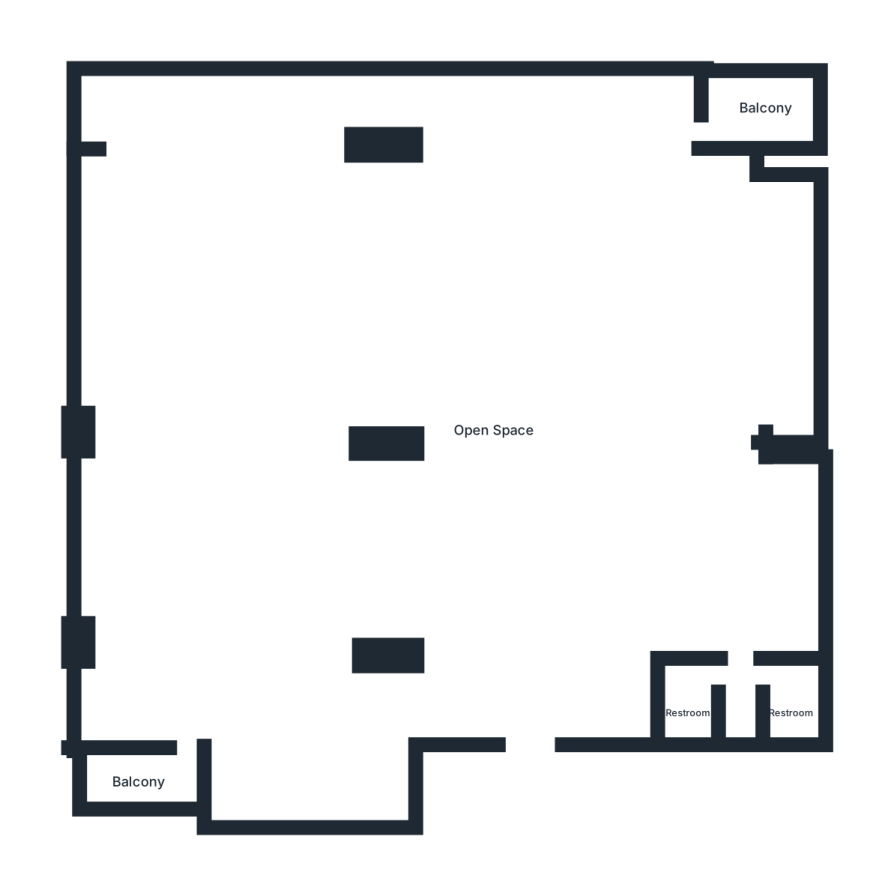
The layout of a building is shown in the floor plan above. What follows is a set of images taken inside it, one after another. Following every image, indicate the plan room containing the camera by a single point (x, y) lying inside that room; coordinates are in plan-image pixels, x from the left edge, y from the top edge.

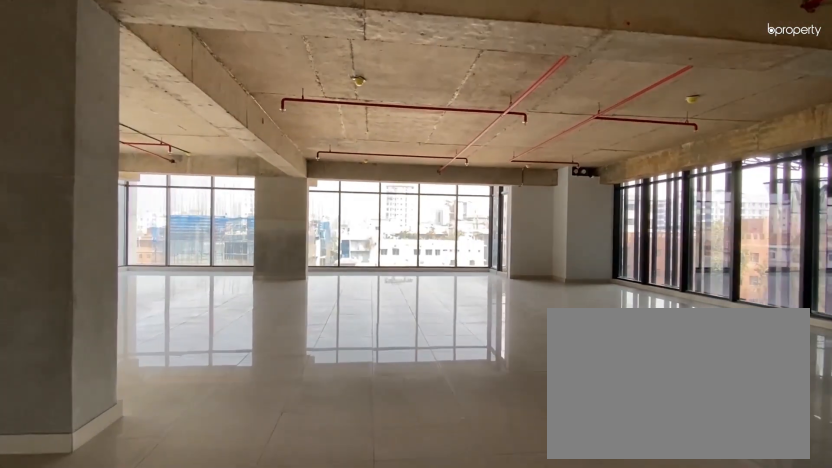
(496, 447)
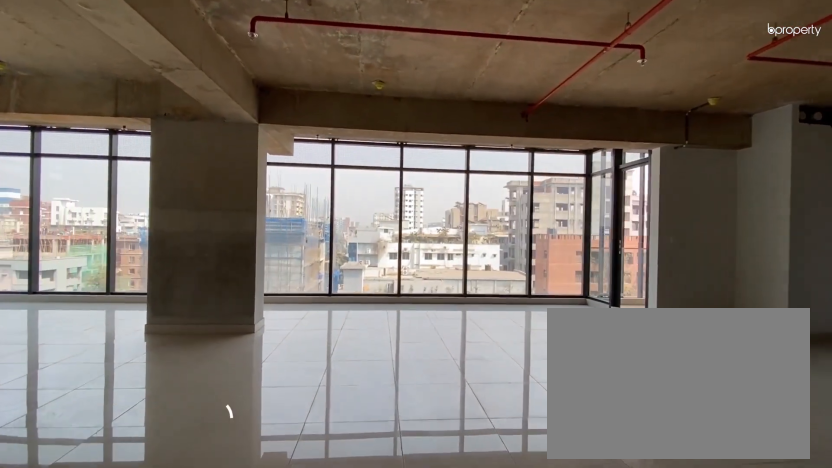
(494, 219)
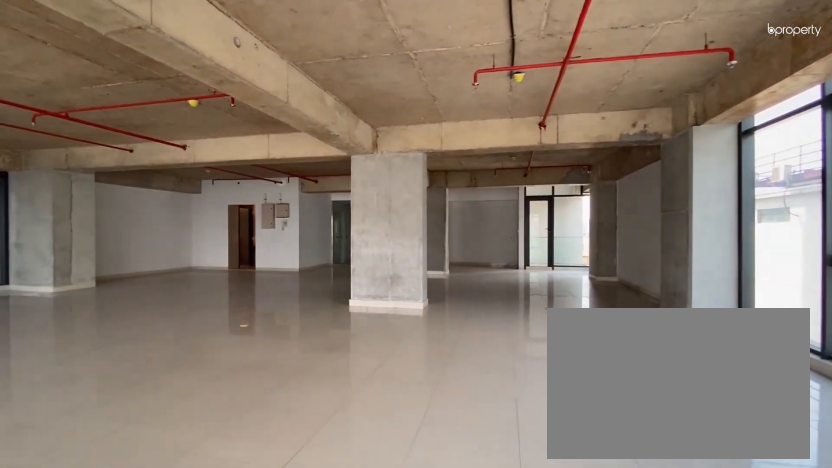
(287, 336)
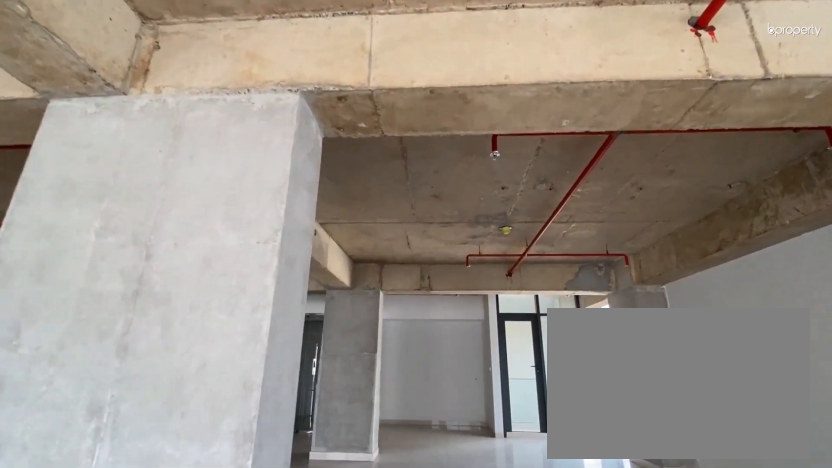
(263, 625)
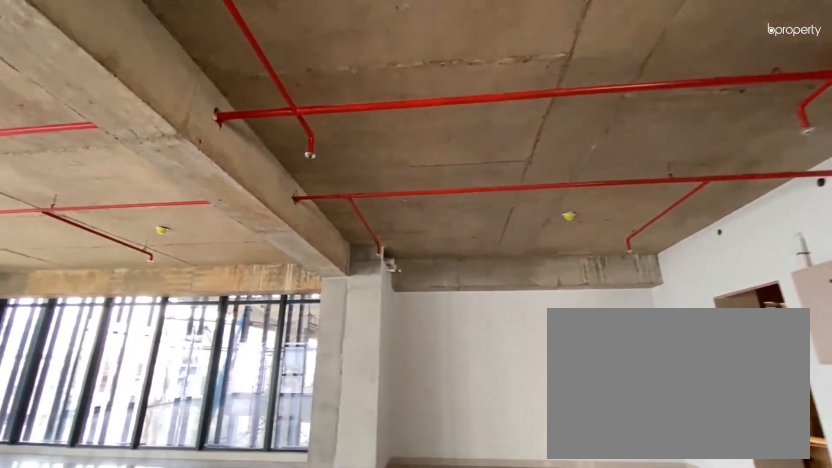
(263, 625)
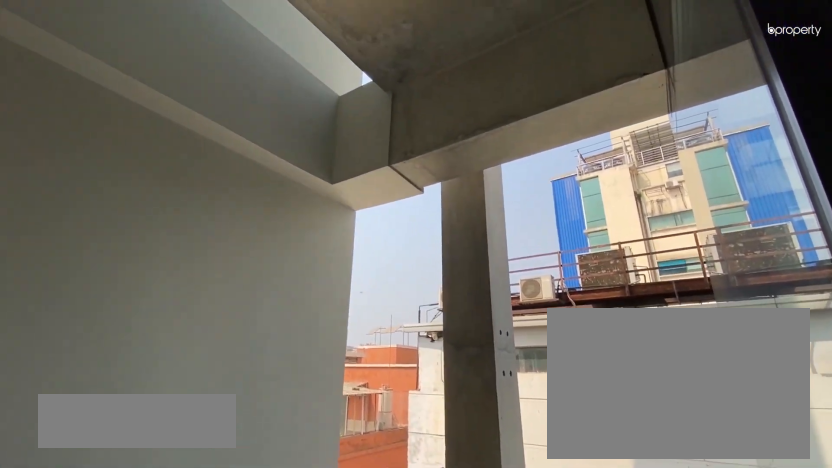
(137, 781)
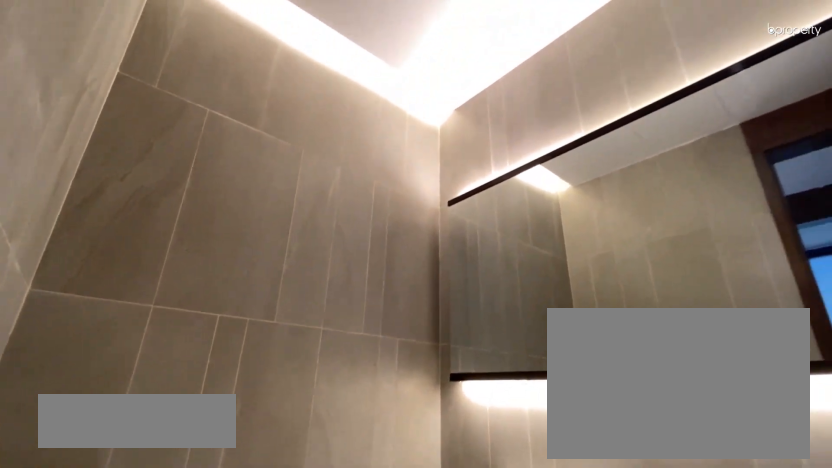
(686, 710)
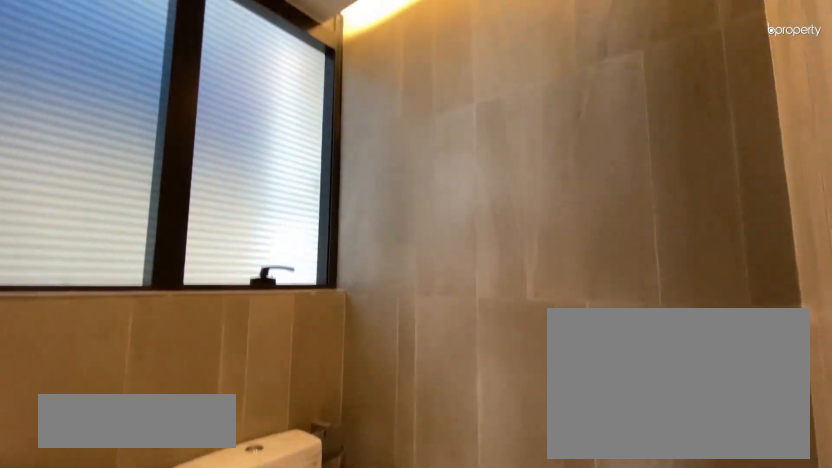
(788, 713)
